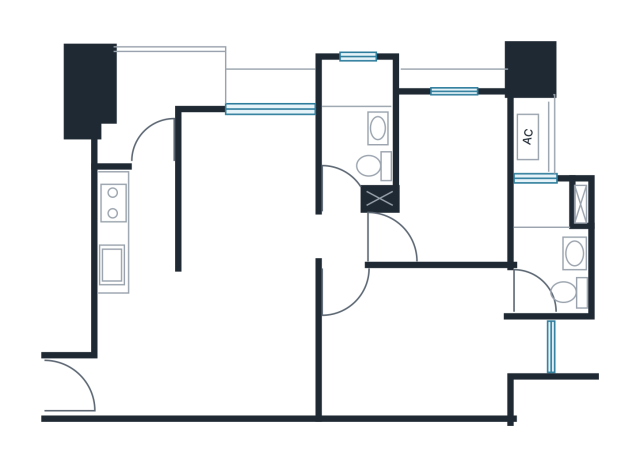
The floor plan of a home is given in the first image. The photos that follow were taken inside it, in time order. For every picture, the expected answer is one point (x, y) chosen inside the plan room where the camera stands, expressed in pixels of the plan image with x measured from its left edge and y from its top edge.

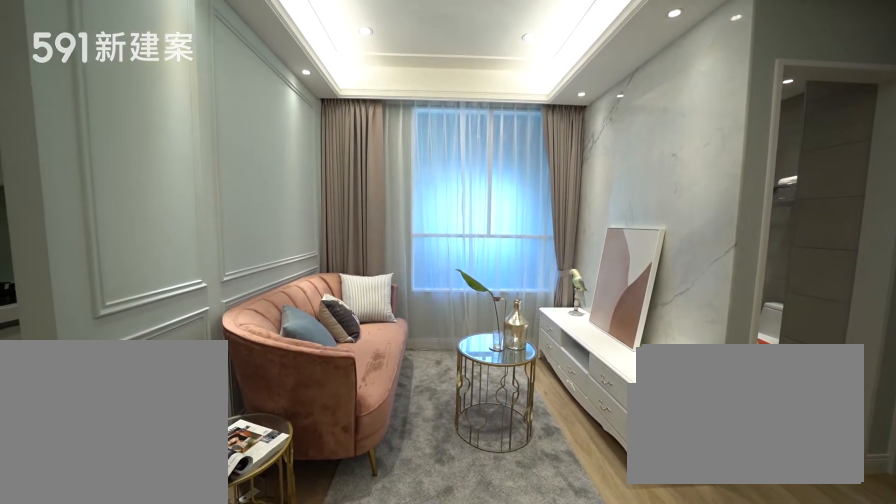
(246, 181)
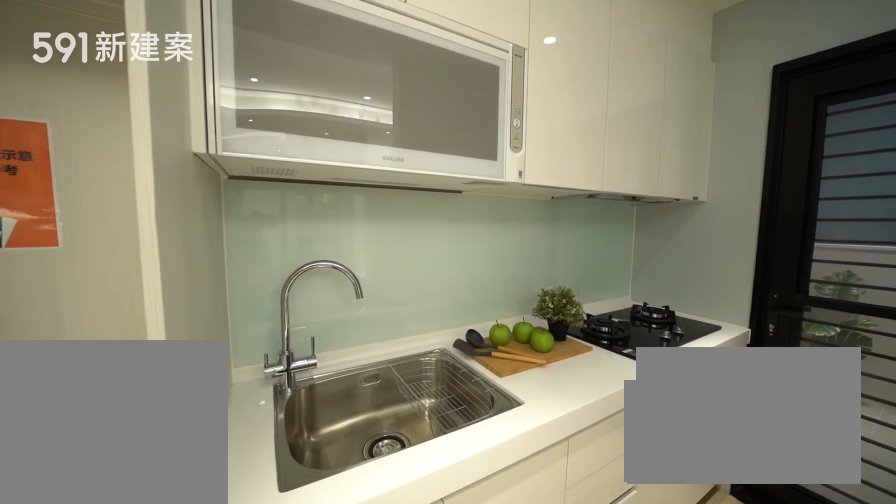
(136, 244)
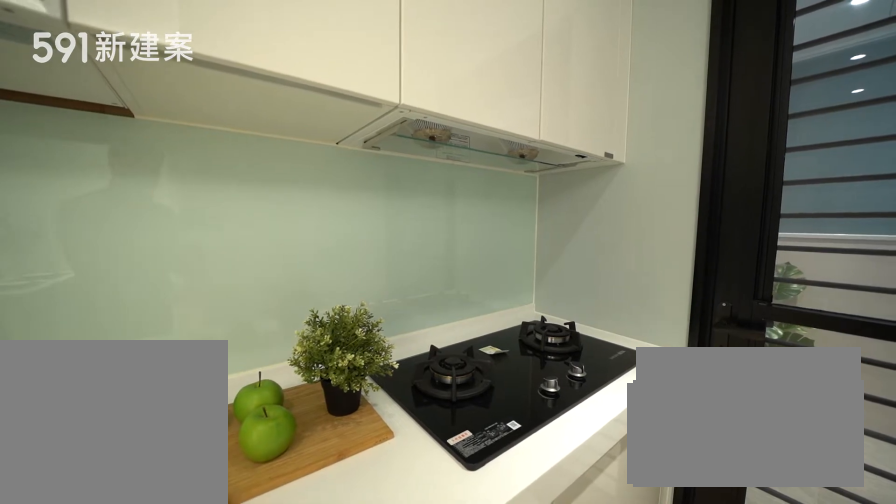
(136, 244)
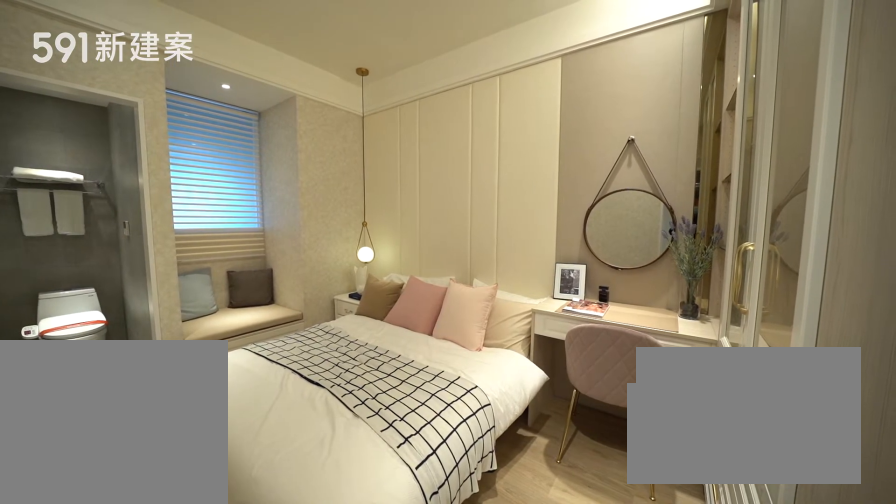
(418, 343)
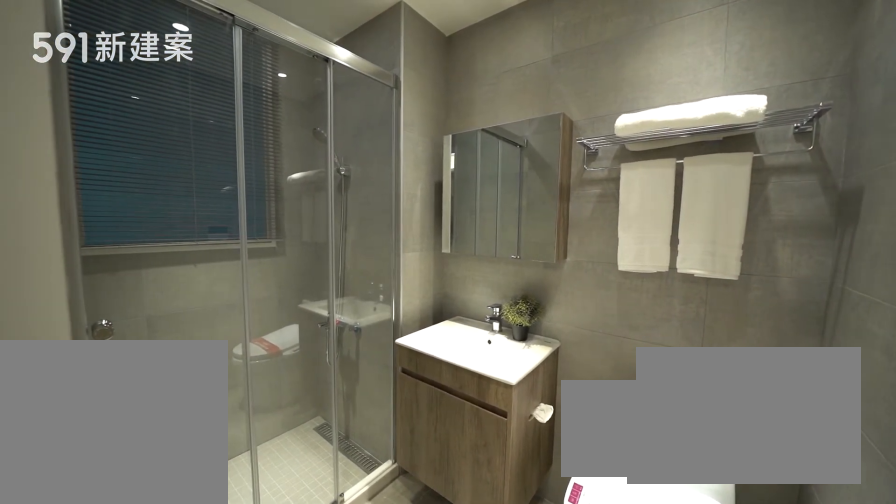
(553, 238)
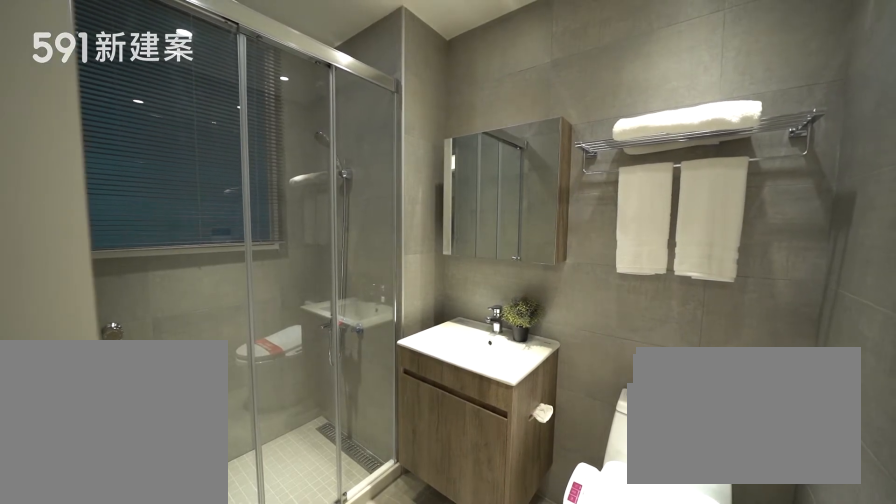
(553, 238)
